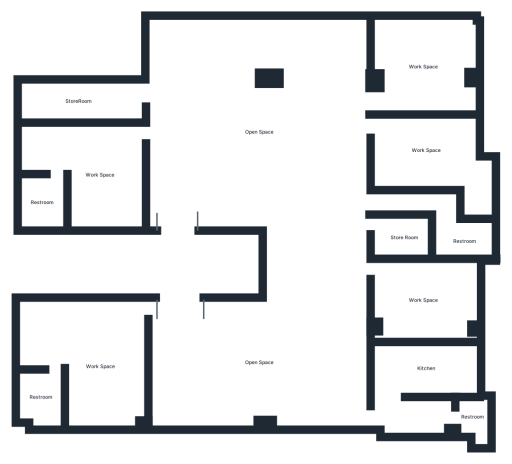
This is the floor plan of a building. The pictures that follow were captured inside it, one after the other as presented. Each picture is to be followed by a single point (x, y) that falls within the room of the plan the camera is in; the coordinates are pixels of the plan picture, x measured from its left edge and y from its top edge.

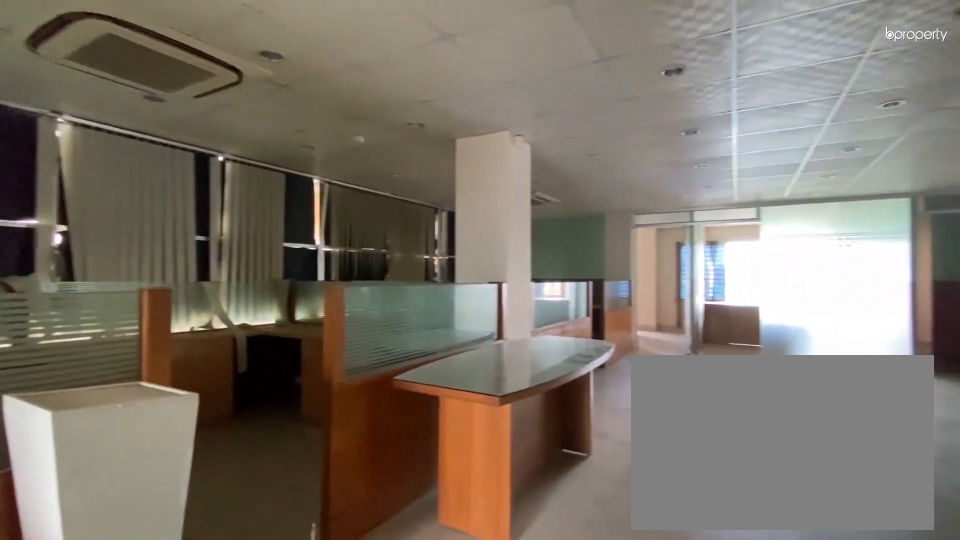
(259, 133)
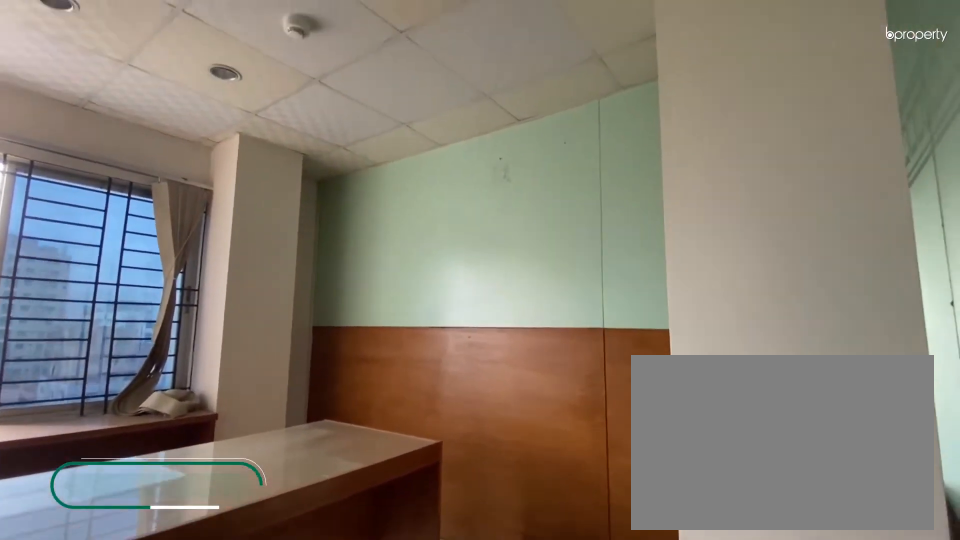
(422, 299)
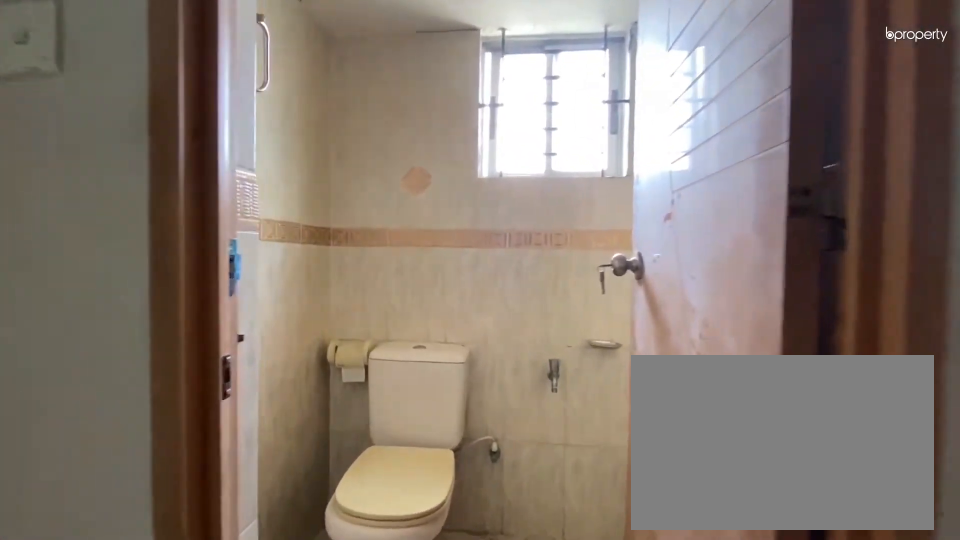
(472, 416)
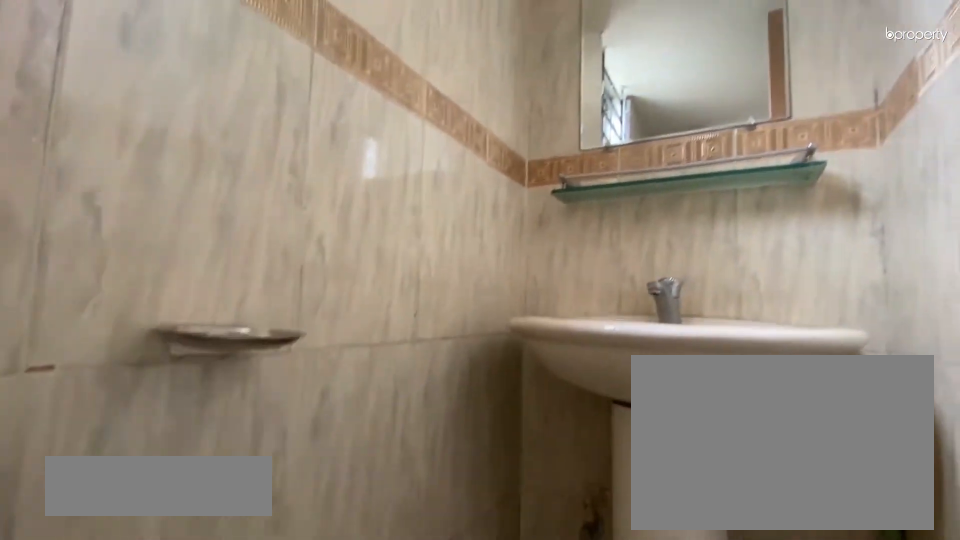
(472, 416)
